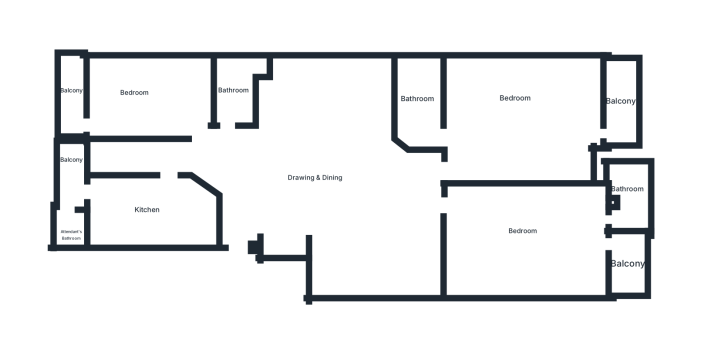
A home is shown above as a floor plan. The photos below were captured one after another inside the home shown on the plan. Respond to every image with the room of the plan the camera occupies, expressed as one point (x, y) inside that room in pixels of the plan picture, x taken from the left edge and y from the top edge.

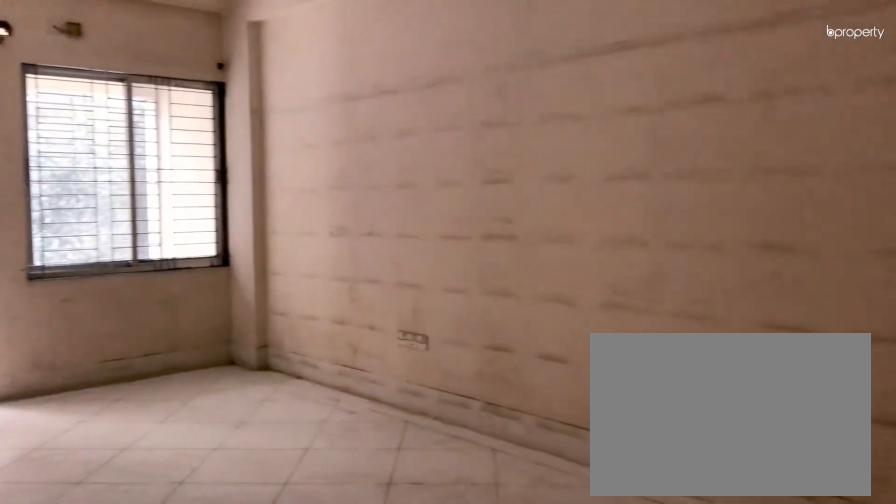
(512, 238)
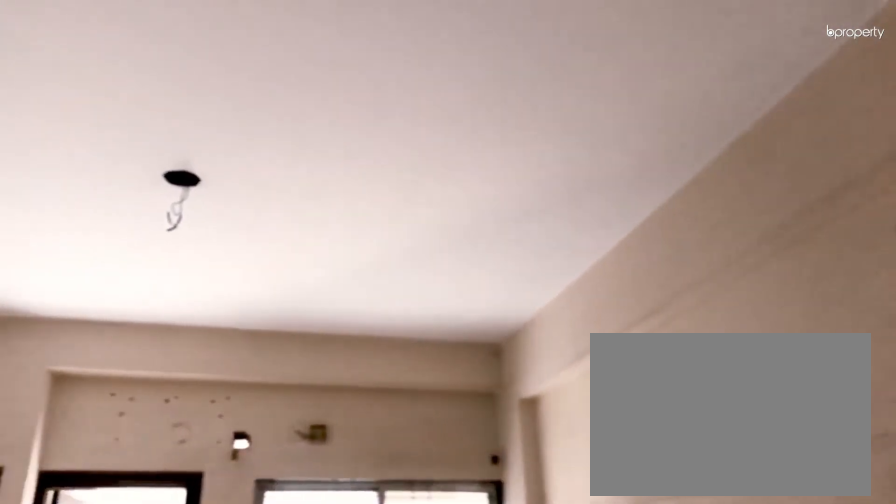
(512, 238)
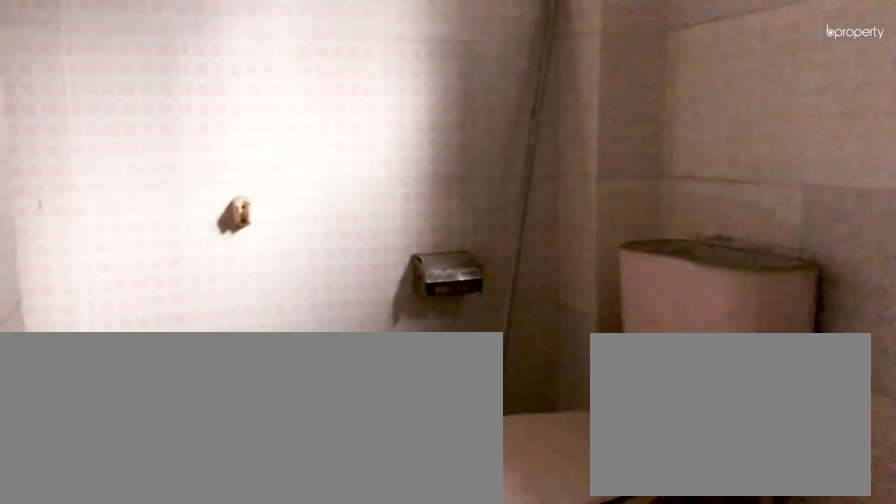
(630, 197)
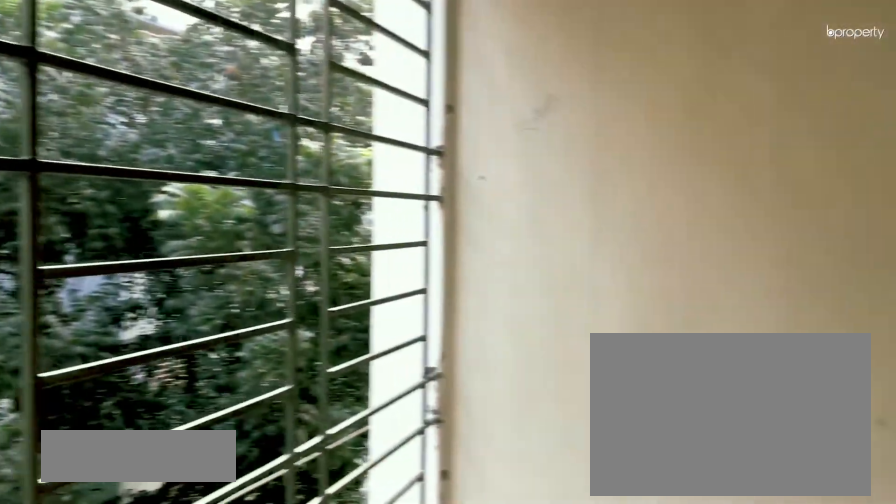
(629, 271)
